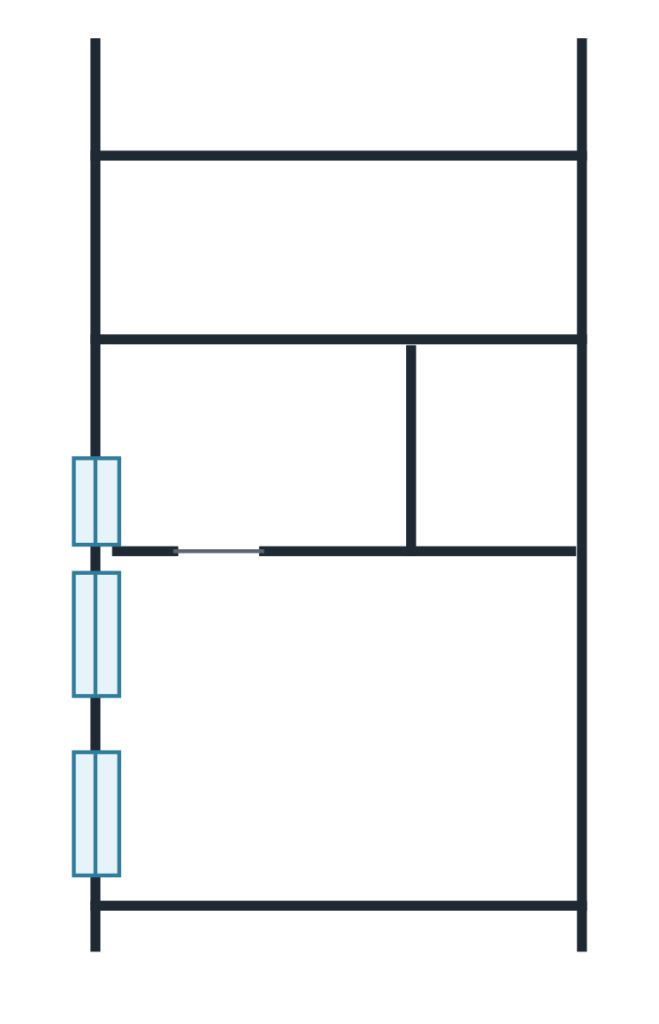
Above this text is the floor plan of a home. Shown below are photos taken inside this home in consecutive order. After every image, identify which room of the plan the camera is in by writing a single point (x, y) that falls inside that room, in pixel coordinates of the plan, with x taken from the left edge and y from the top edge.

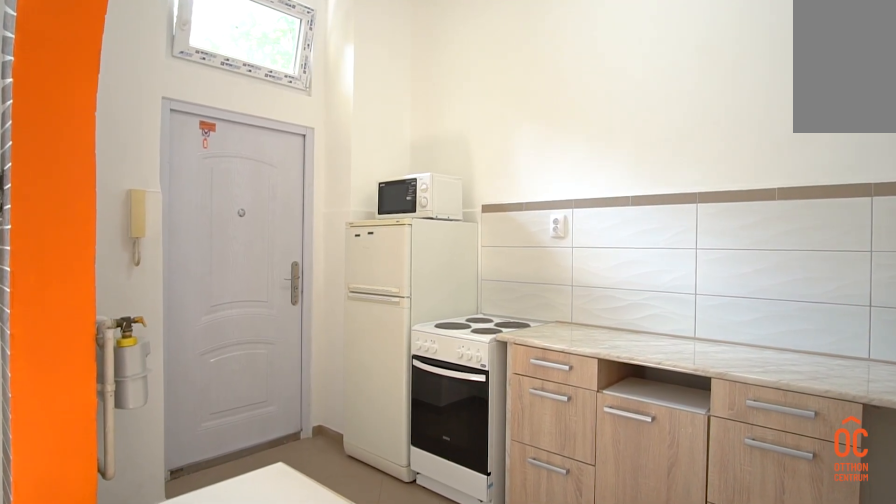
(253, 460)
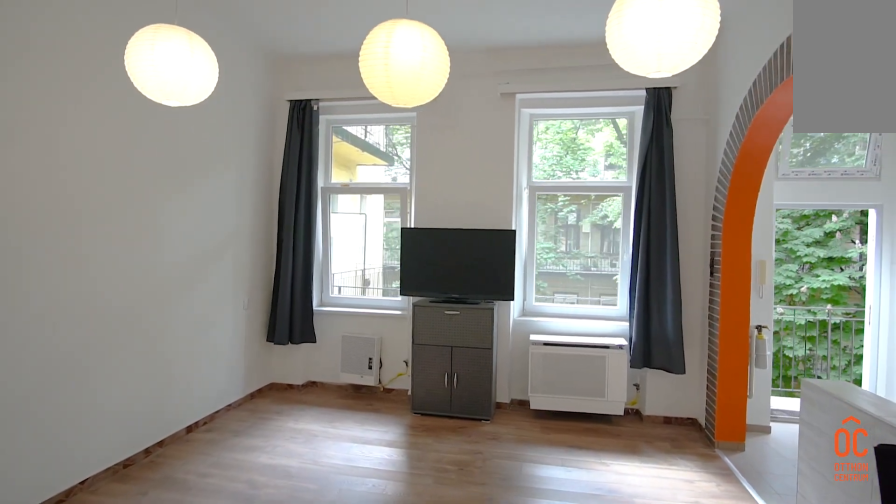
(357, 728)
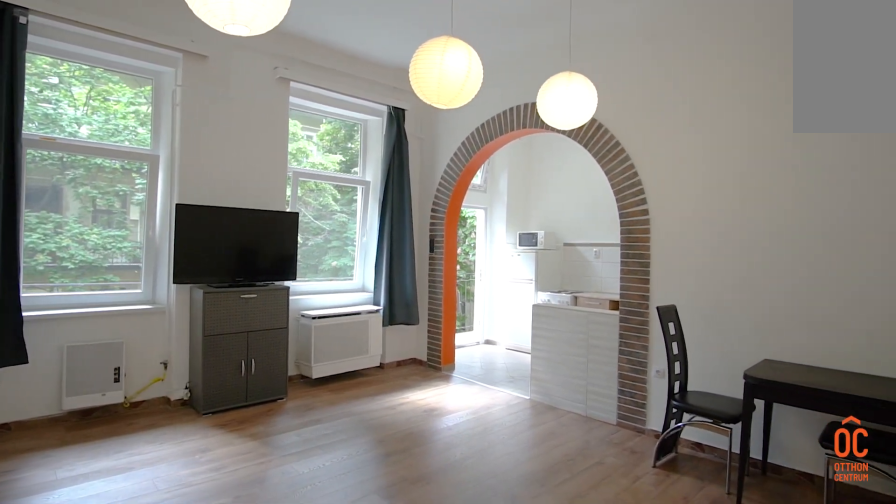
(357, 728)
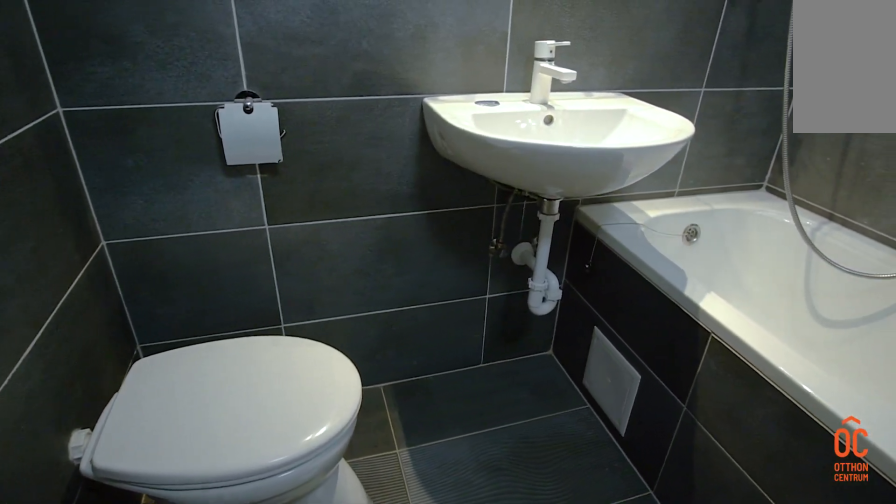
(504, 451)
